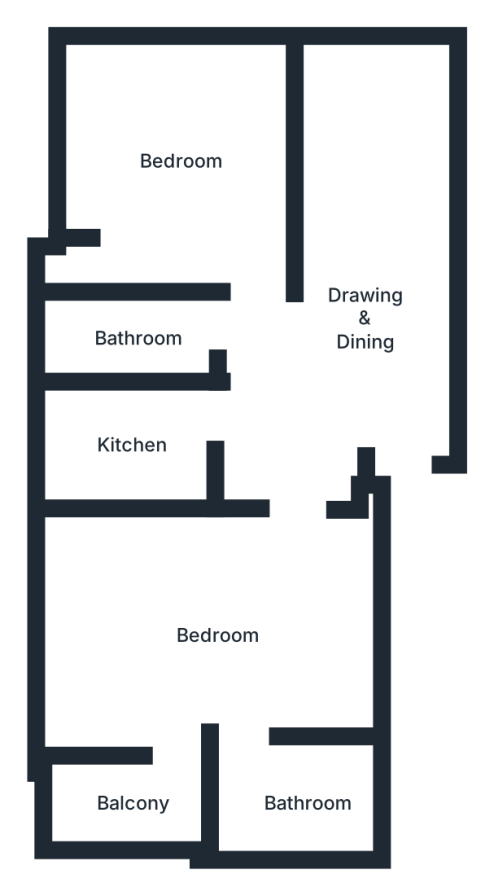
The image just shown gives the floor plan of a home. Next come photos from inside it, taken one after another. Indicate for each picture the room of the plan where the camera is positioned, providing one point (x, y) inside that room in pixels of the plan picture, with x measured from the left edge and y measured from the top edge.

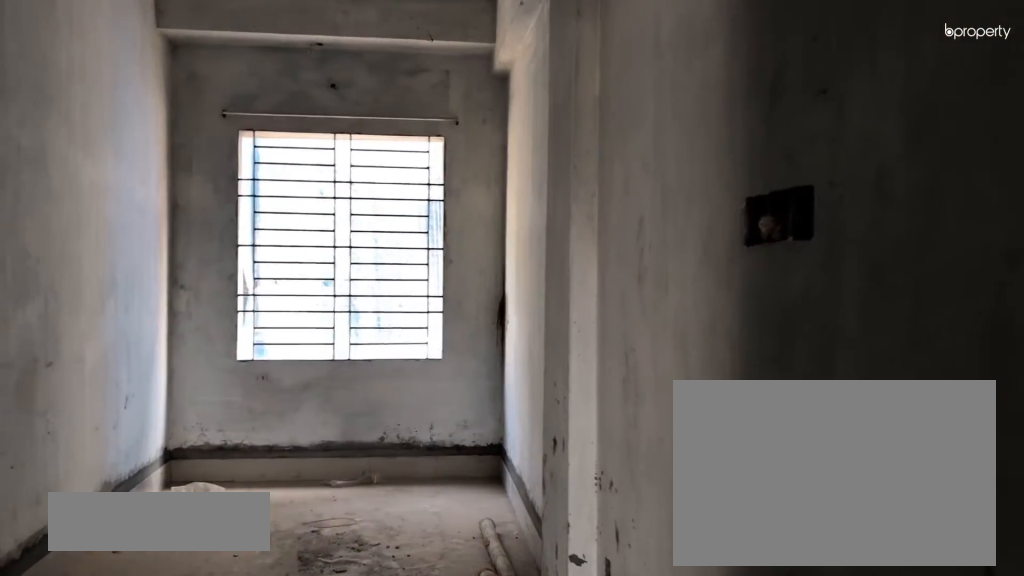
(358, 306)
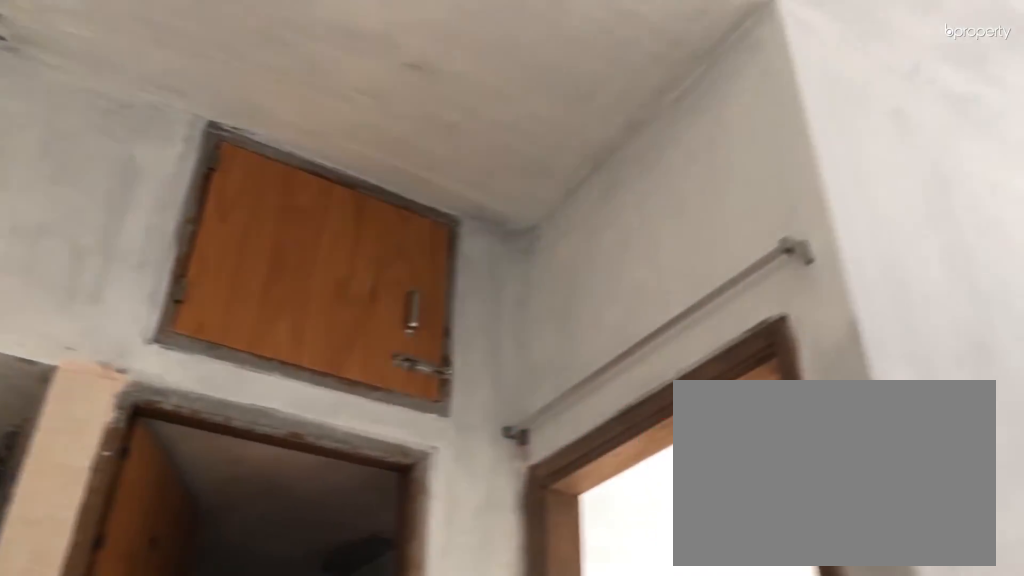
(360, 306)
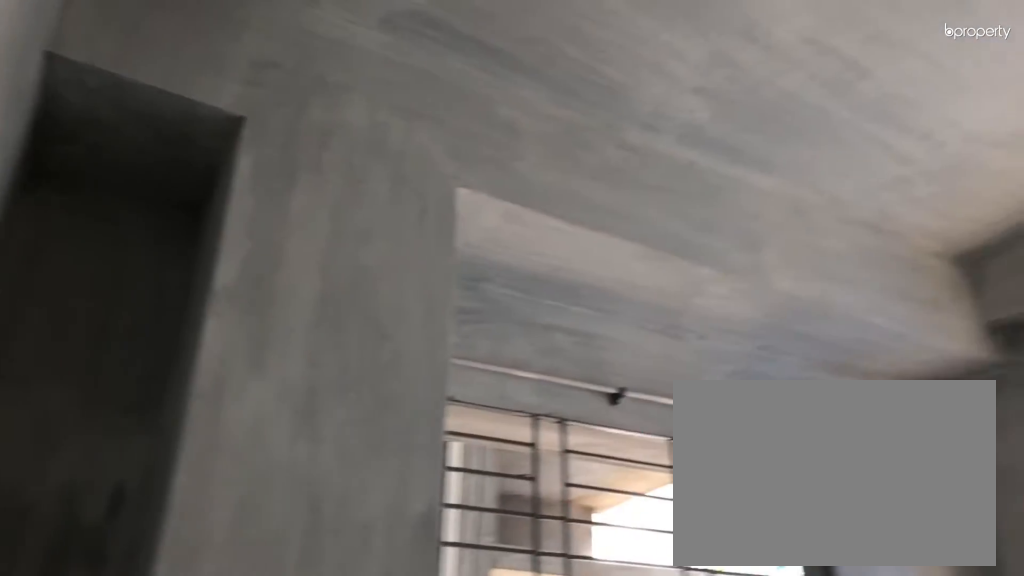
(169, 148)
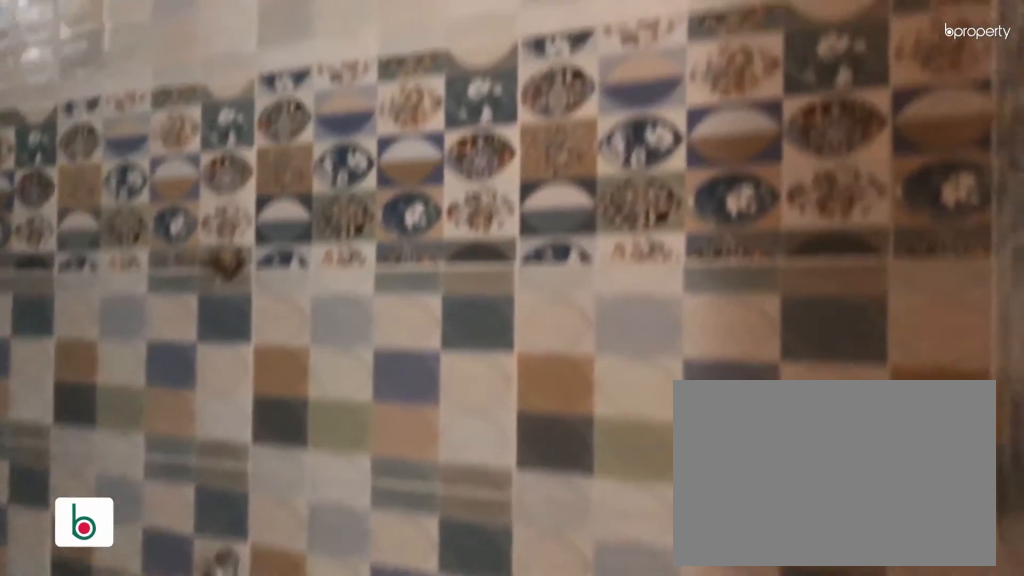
(138, 334)
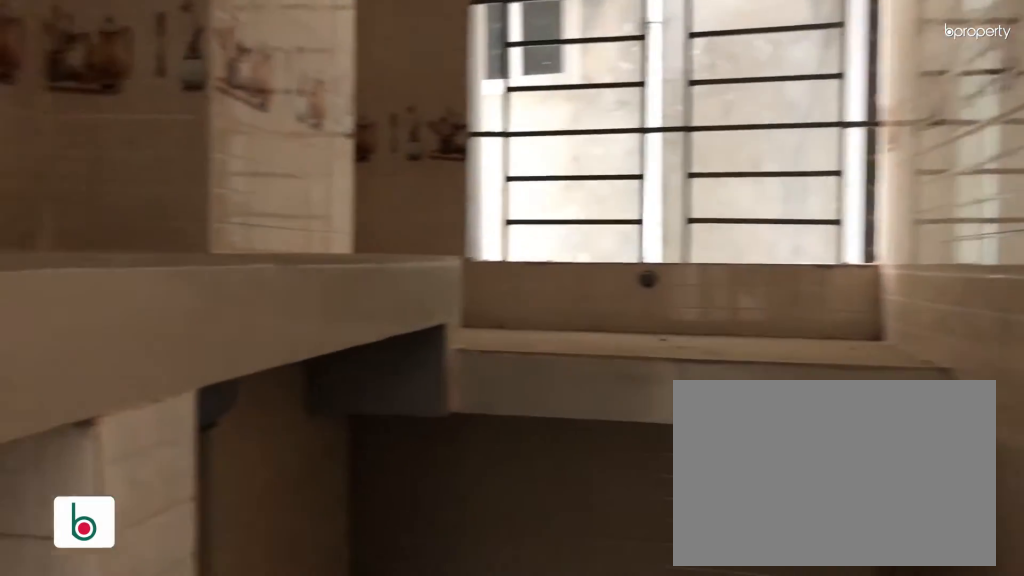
(141, 445)
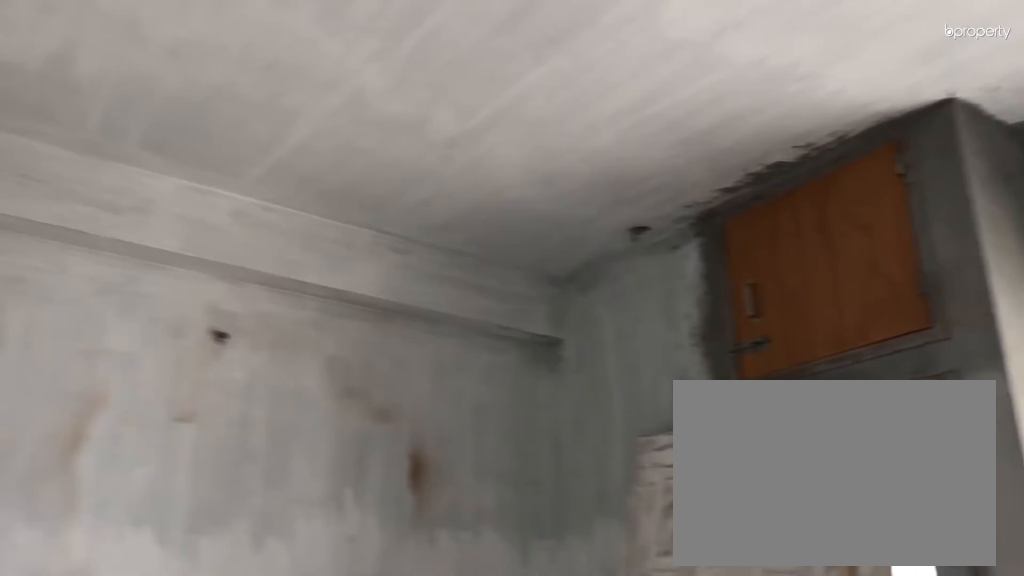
(227, 628)
